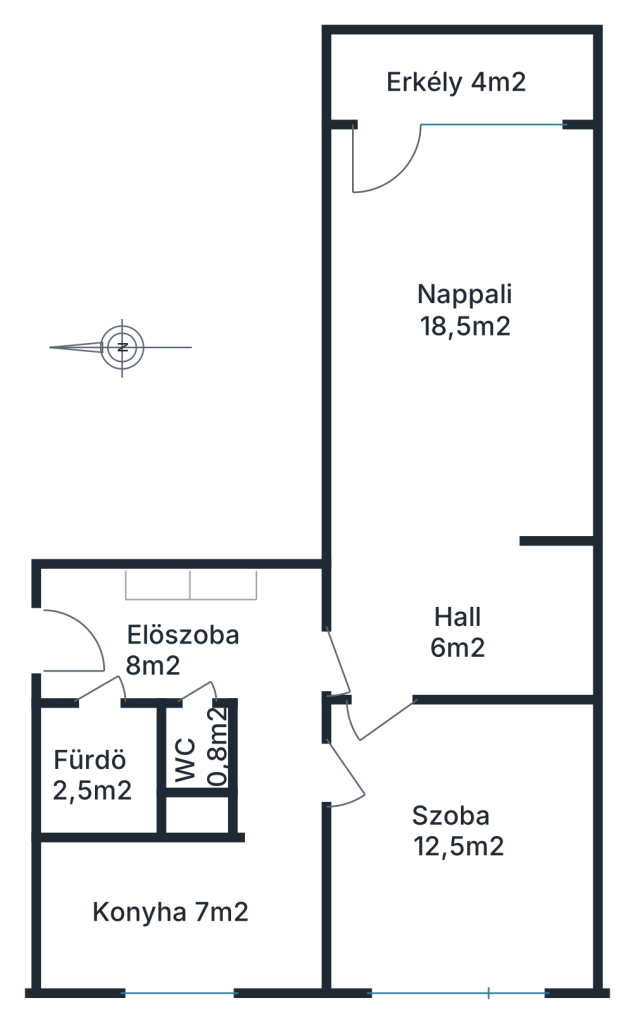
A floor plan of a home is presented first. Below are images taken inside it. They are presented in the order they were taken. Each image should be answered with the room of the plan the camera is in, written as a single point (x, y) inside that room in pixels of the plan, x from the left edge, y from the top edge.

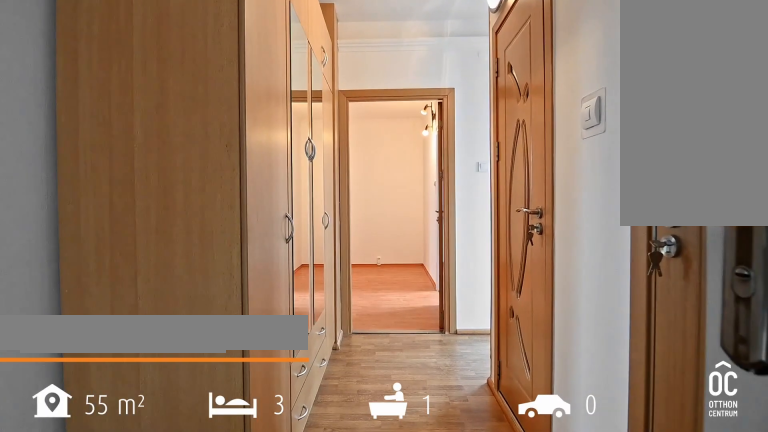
(200, 629)
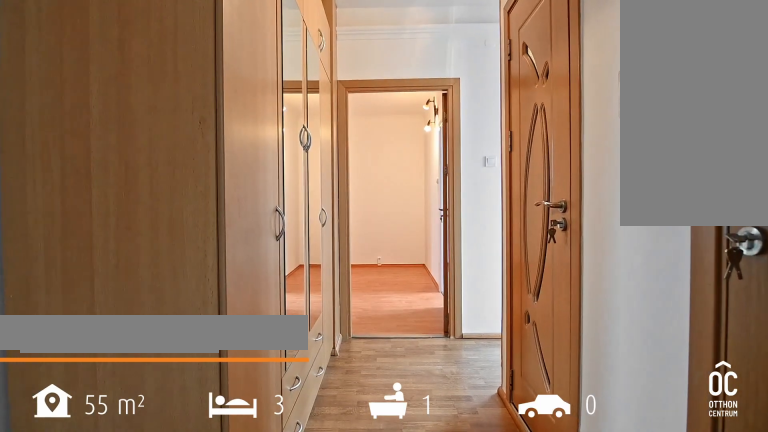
(200, 629)
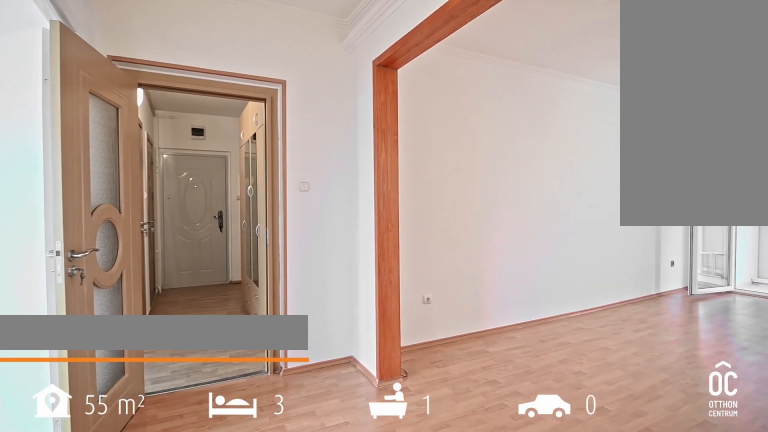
(457, 629)
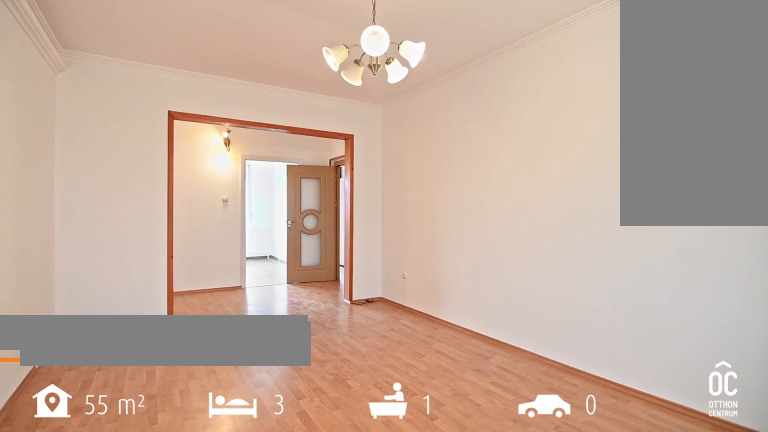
(457, 316)
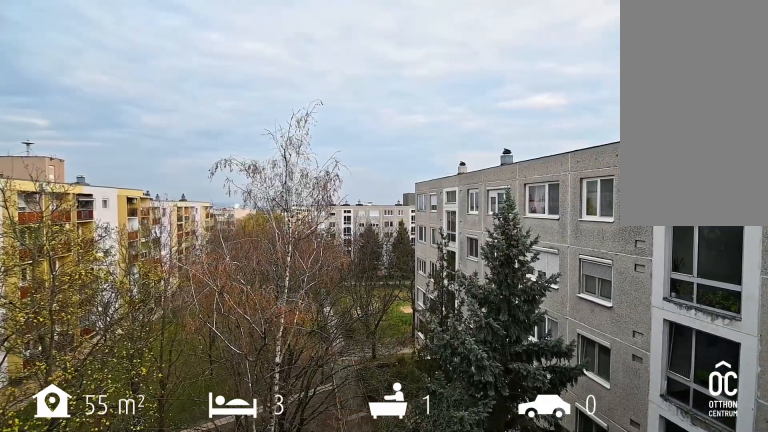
(457, 75)
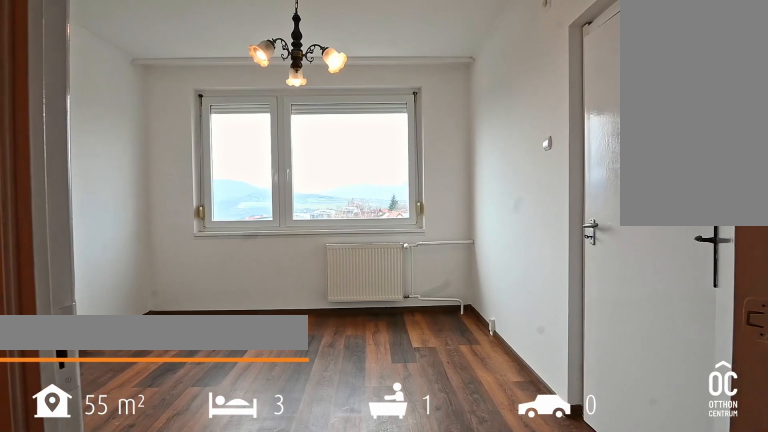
(458, 861)
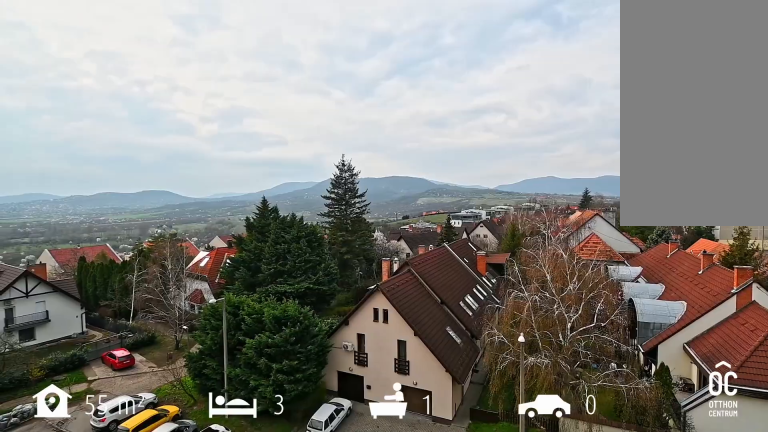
(458, 861)
